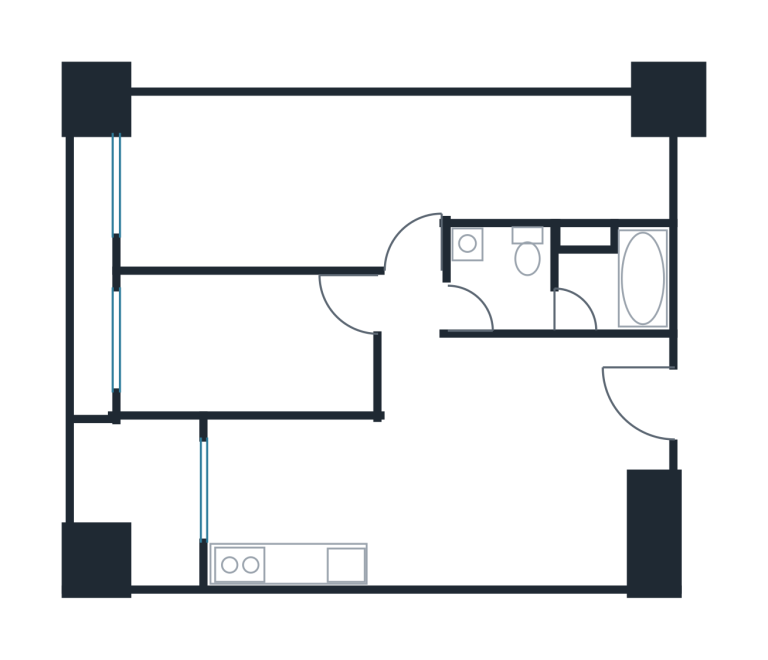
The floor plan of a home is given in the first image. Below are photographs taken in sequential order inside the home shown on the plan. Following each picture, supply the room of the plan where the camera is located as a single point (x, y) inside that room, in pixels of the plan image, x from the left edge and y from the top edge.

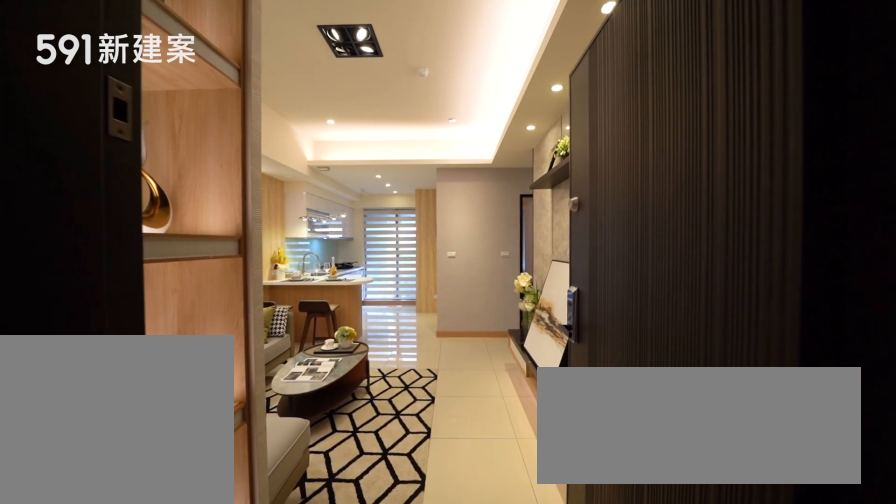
(634, 401)
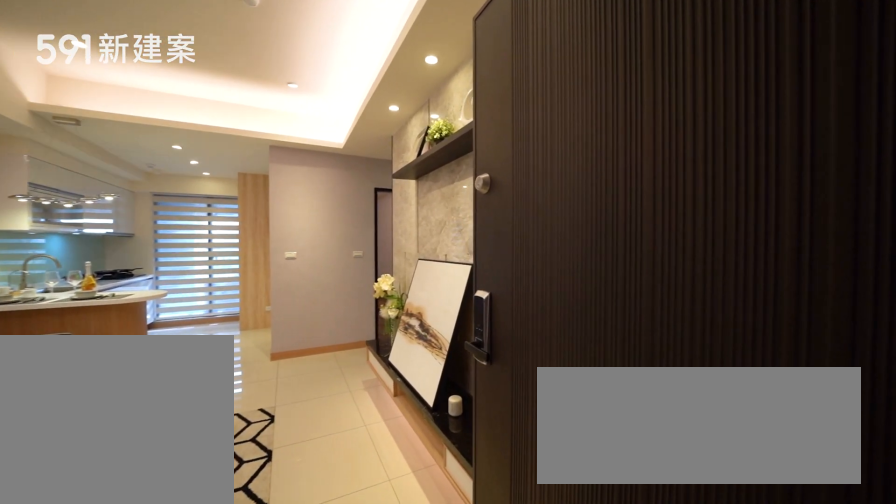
(634, 401)
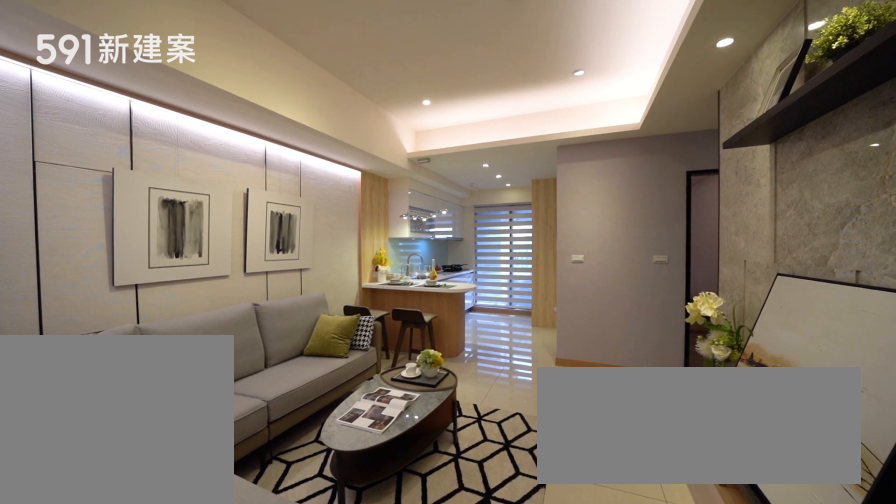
(538, 462)
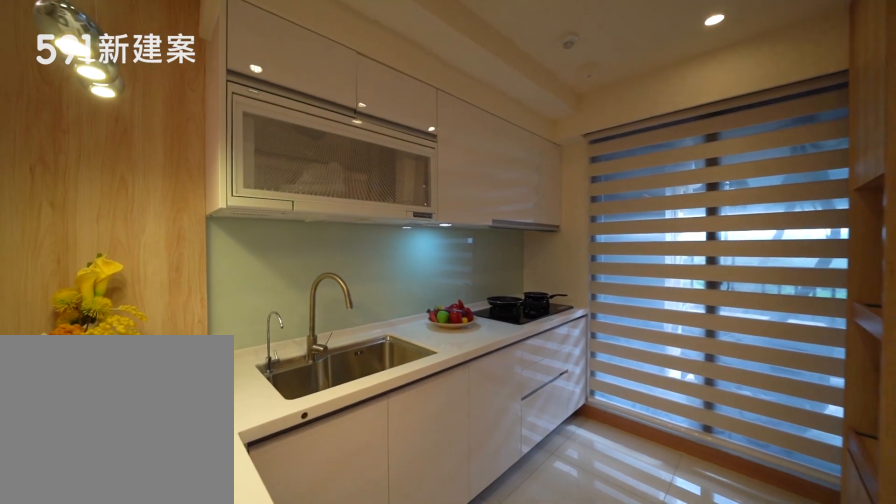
(309, 504)
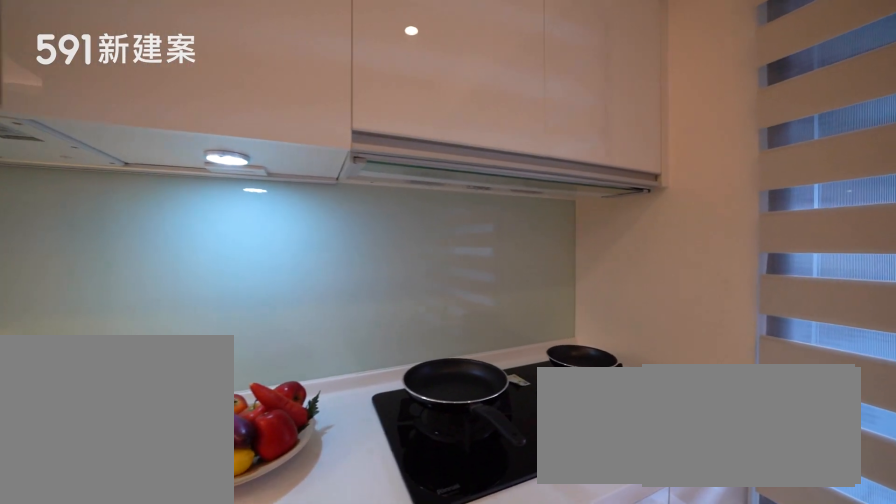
(309, 504)
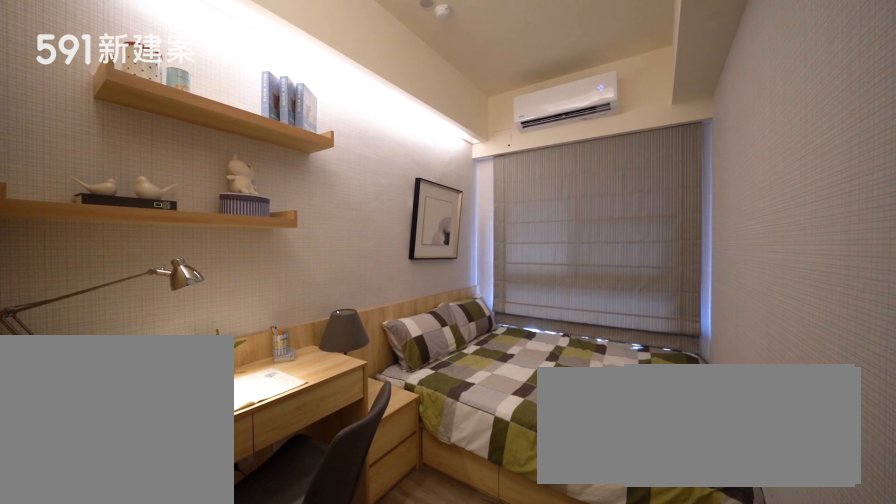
(245, 343)
